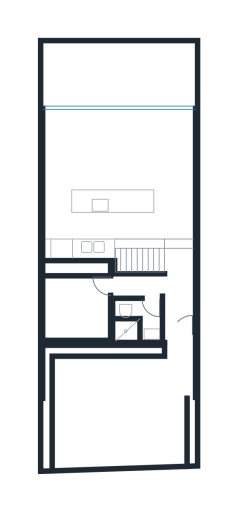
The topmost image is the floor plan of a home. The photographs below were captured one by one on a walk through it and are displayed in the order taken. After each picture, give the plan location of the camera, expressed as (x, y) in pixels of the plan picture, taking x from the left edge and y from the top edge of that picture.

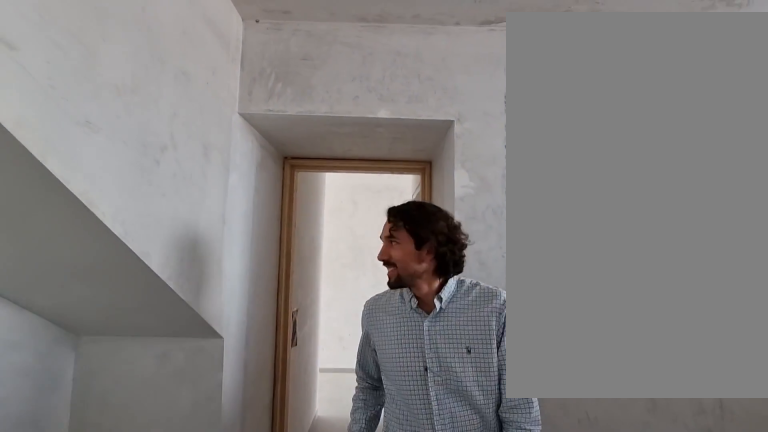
(65, 289)
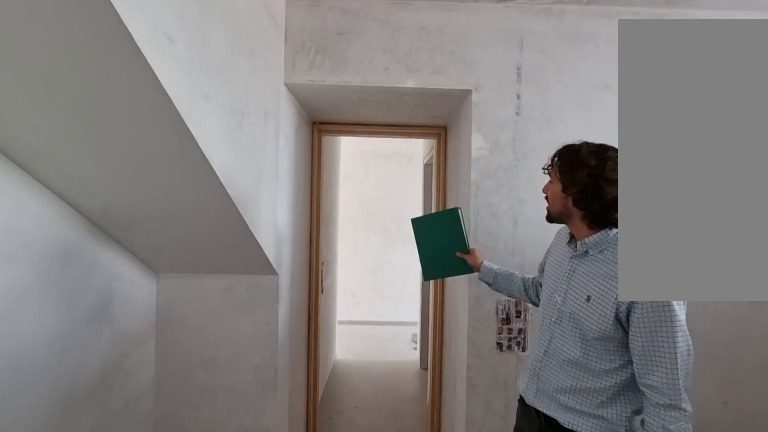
(66, 289)
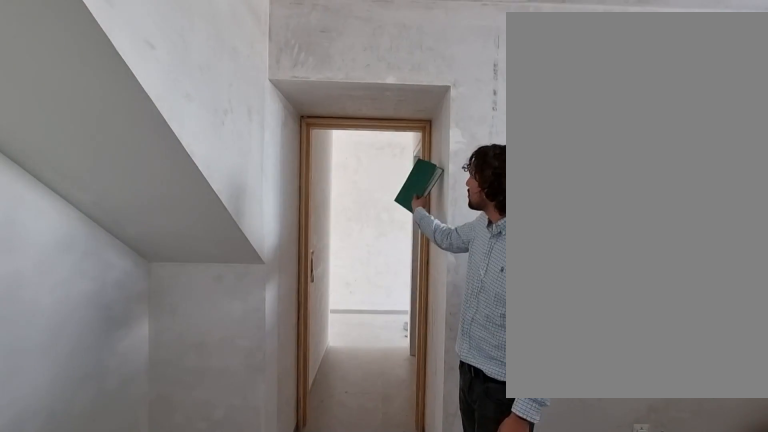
(65, 289)
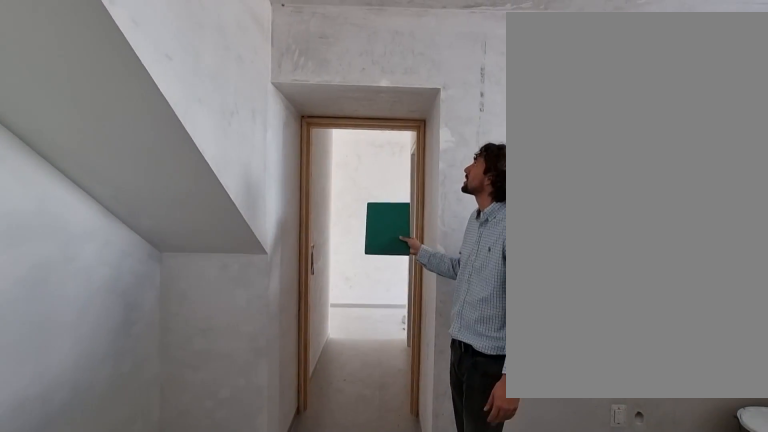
(65, 289)
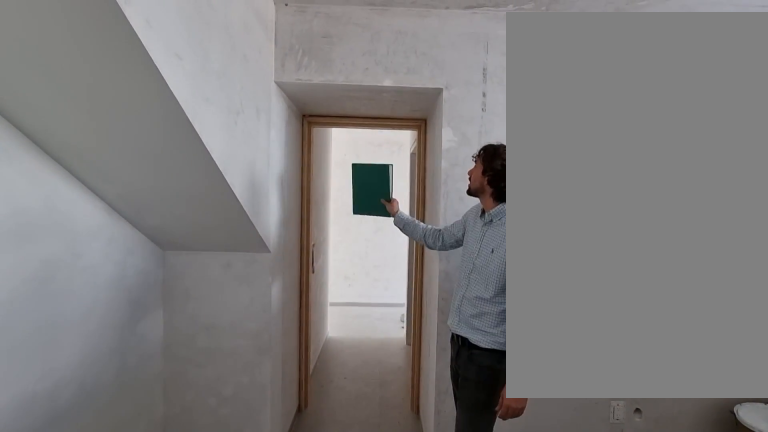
(65, 289)
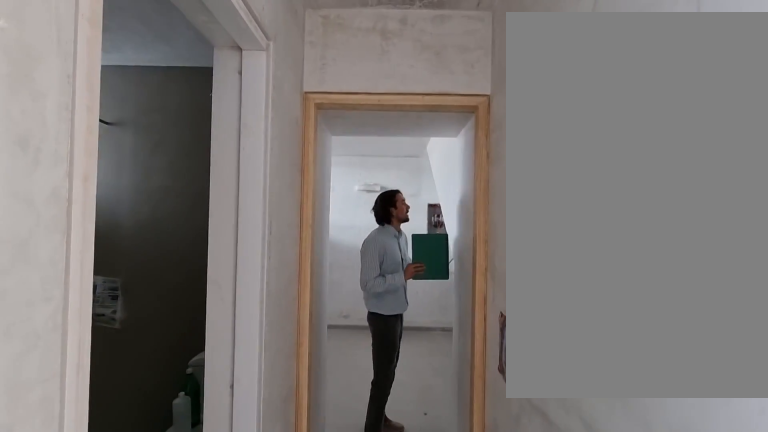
(140, 283)
